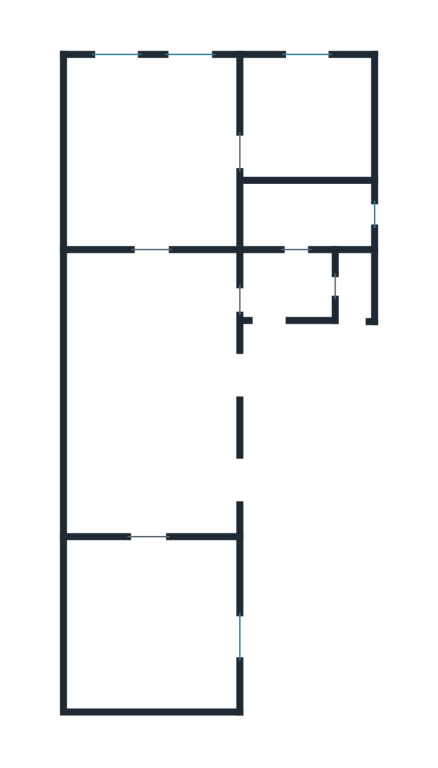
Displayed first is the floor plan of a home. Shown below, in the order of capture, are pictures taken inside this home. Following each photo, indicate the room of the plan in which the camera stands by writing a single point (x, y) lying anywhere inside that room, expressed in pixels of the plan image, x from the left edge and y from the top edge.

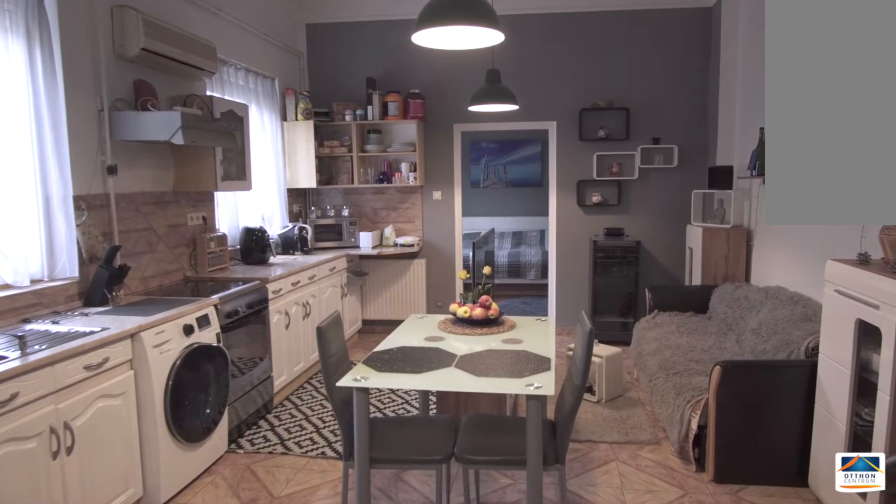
(142, 392)
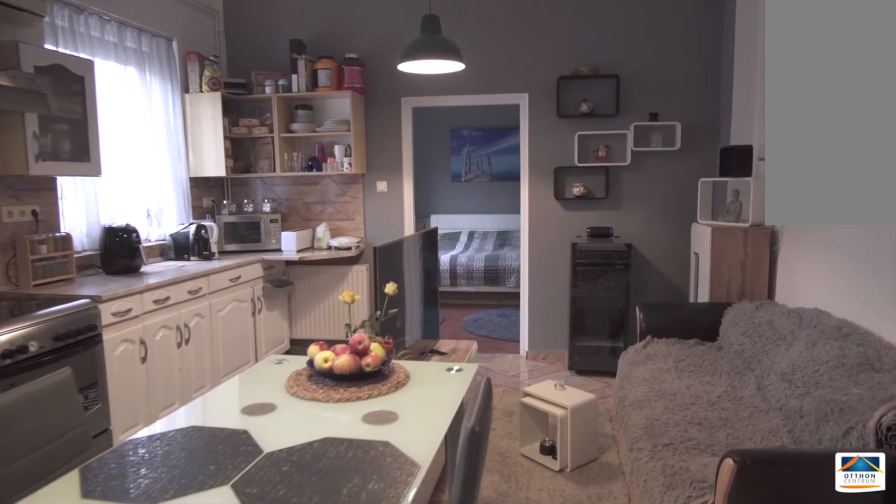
(143, 392)
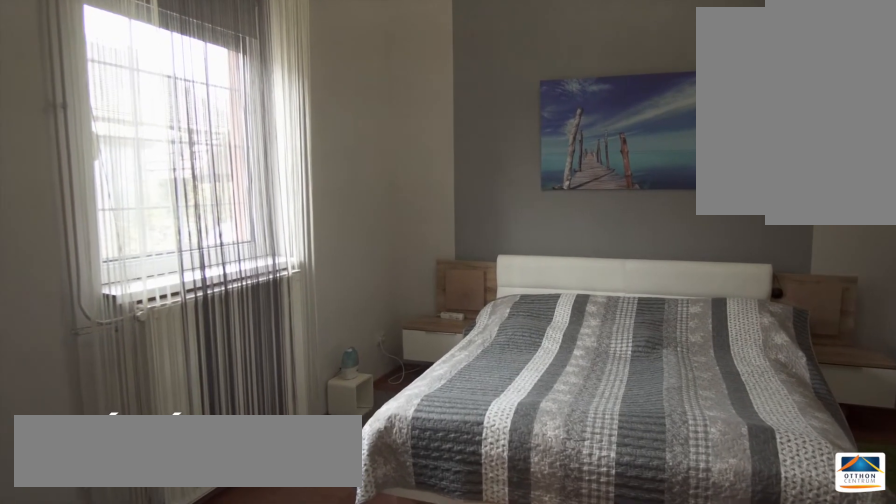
(142, 628)
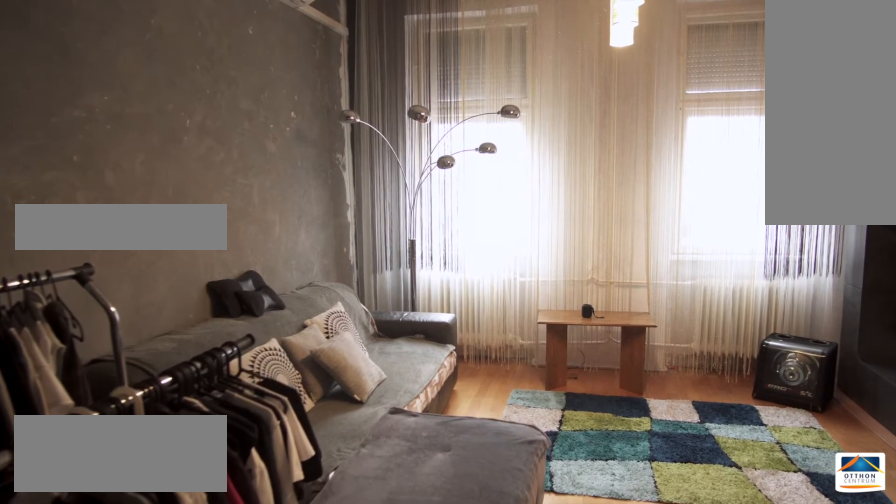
(143, 141)
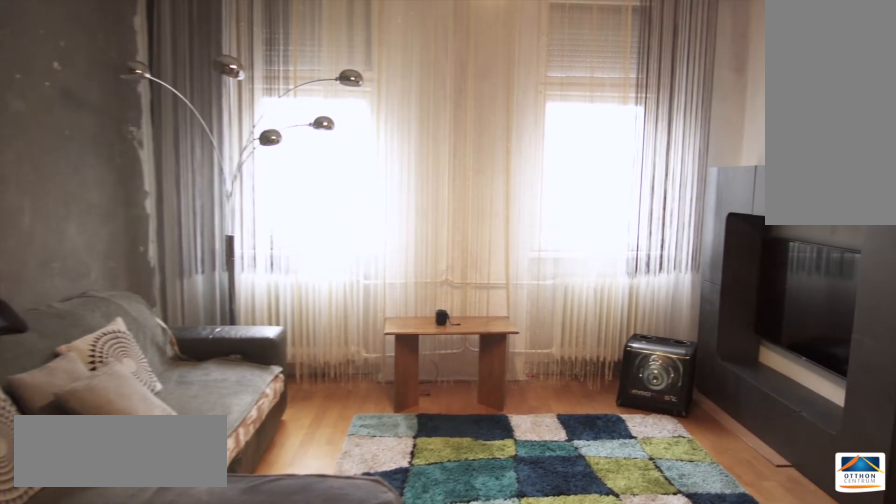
(143, 141)
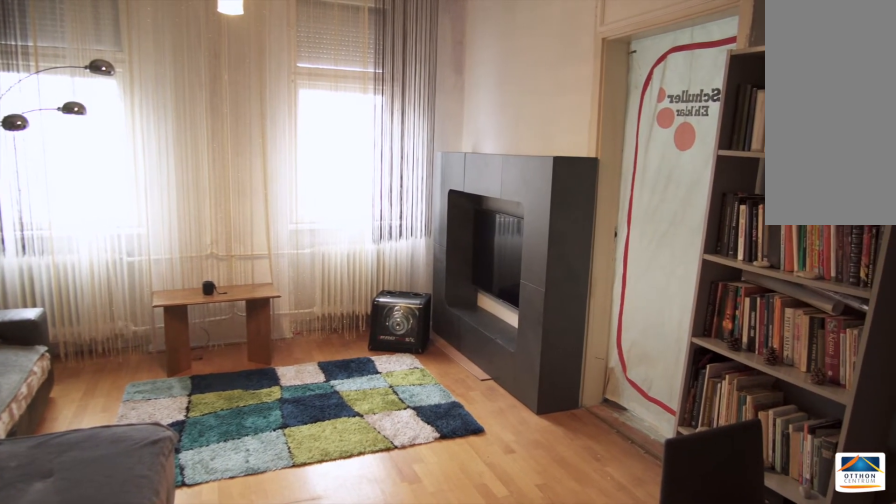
(142, 141)
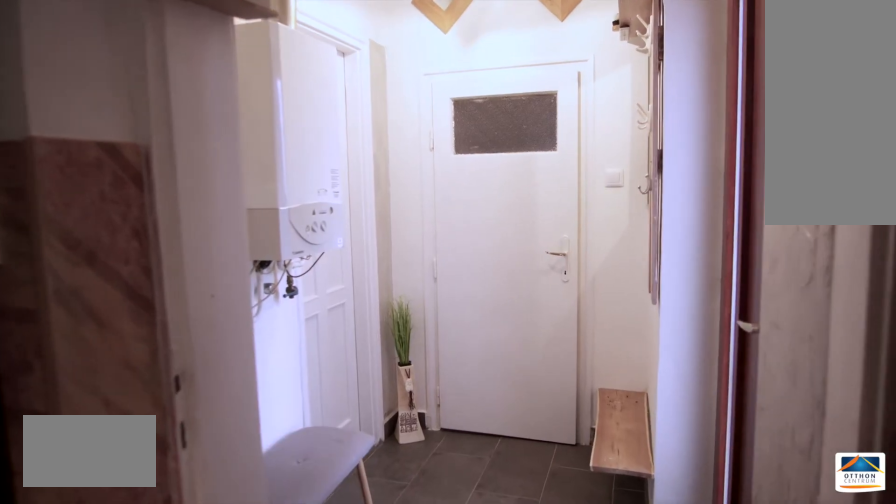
(282, 285)
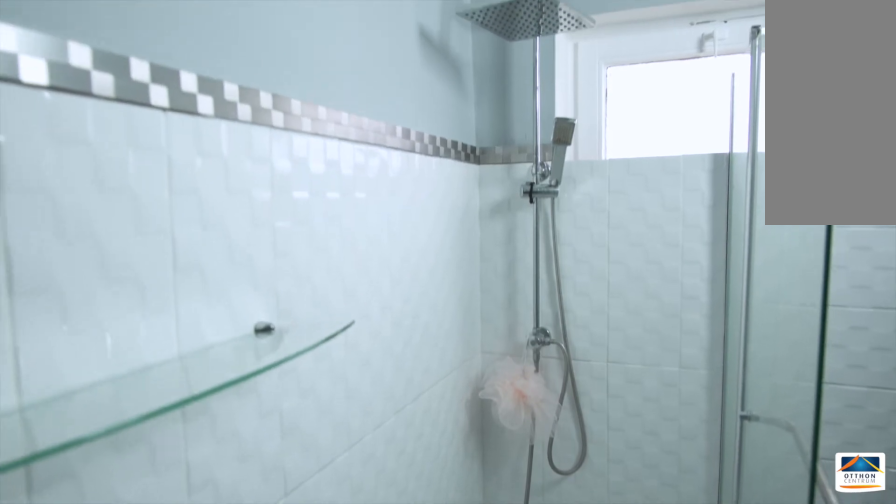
(312, 214)
